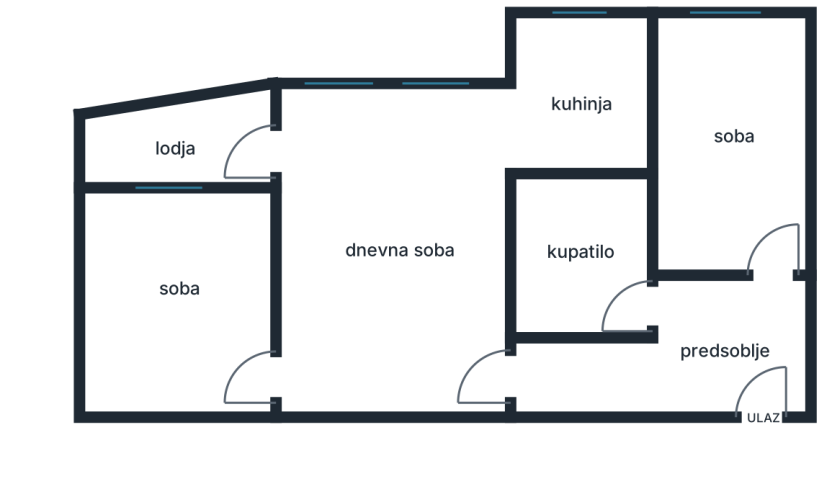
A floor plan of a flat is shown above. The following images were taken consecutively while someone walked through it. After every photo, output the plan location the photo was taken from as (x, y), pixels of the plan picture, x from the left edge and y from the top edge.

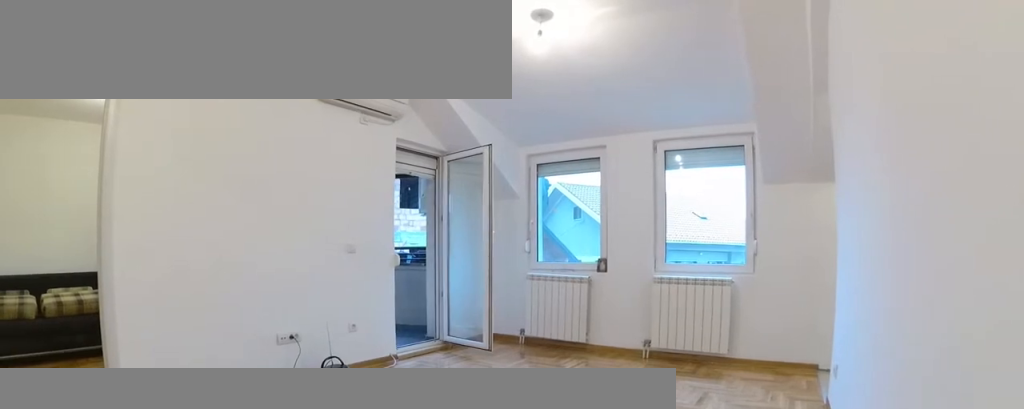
(497, 364)
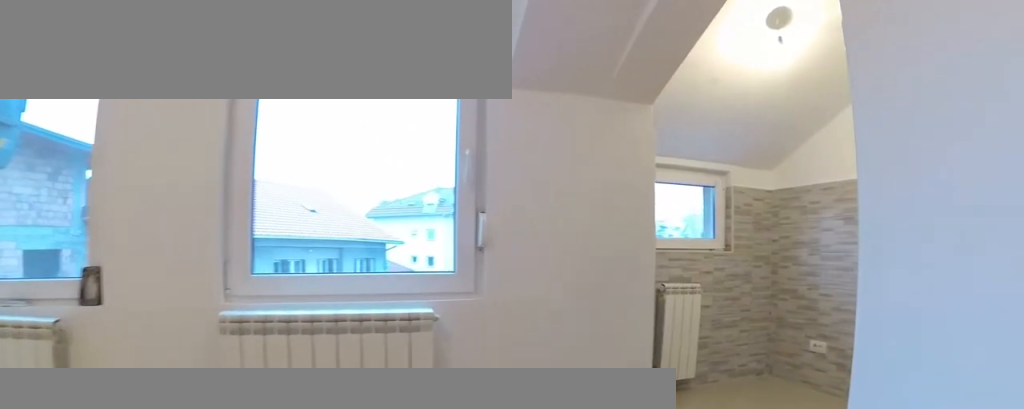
(475, 232)
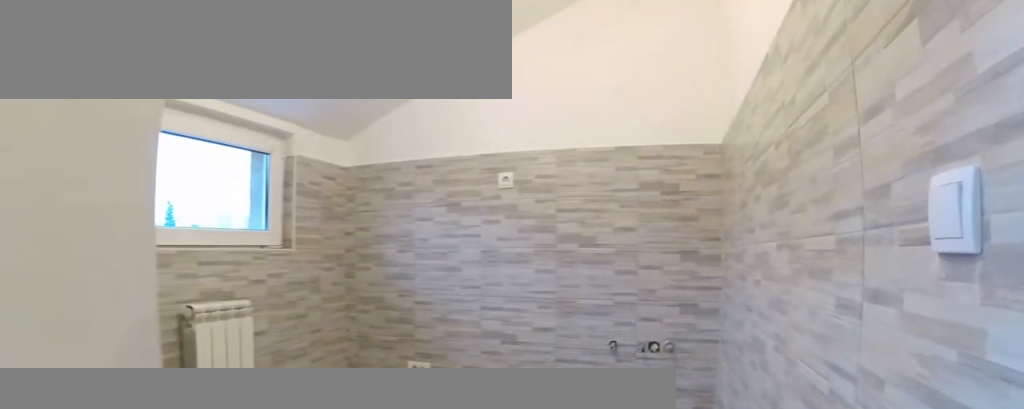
(483, 158)
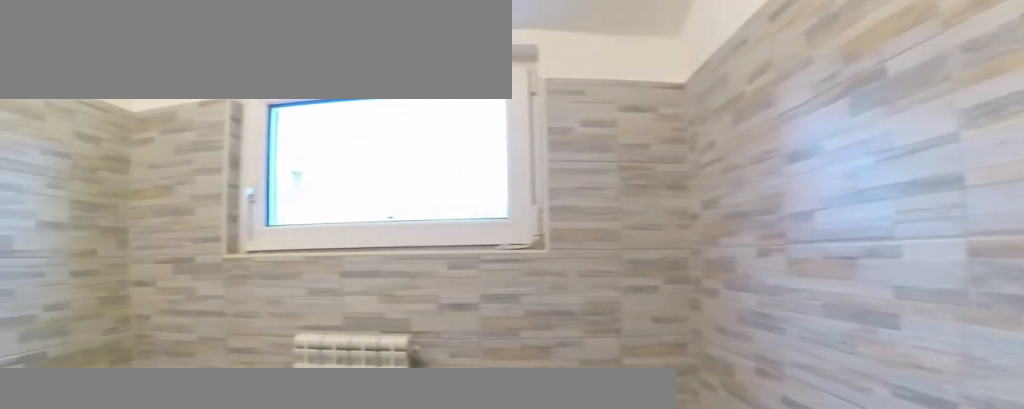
(629, 152)
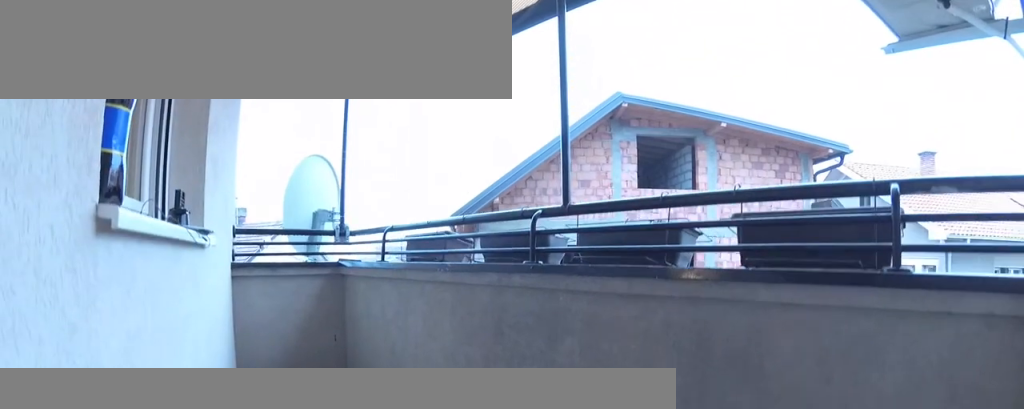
(292, 139)
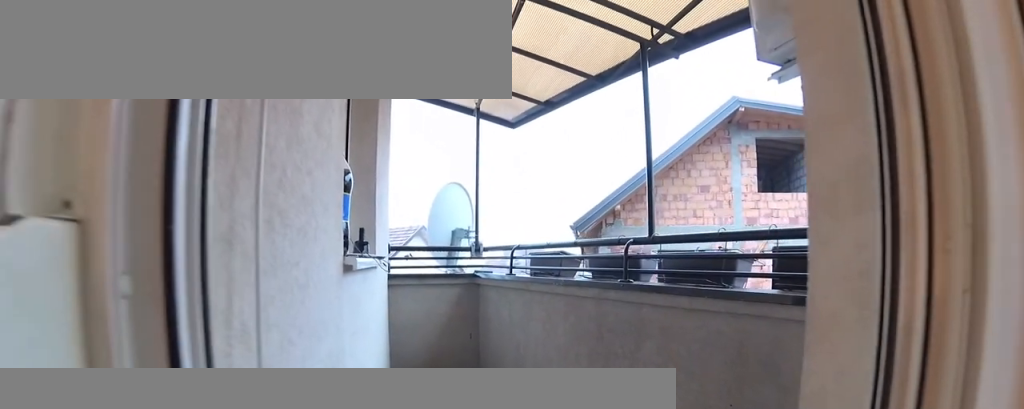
(301, 138)
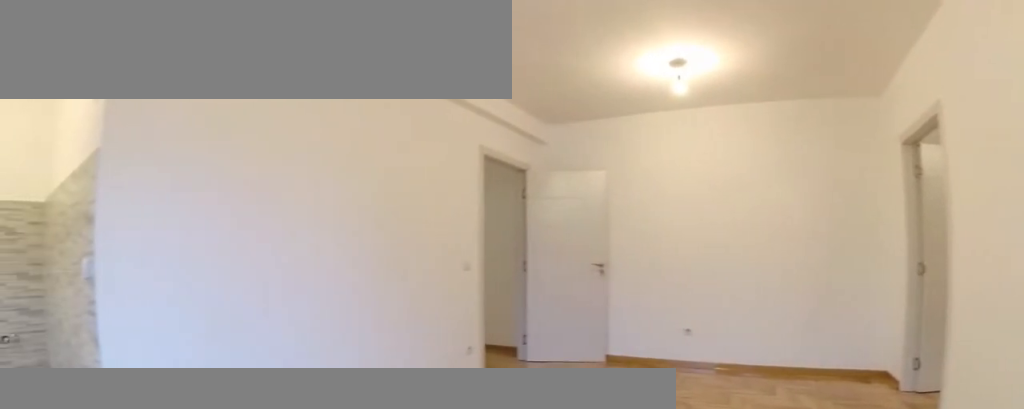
(313, 114)
